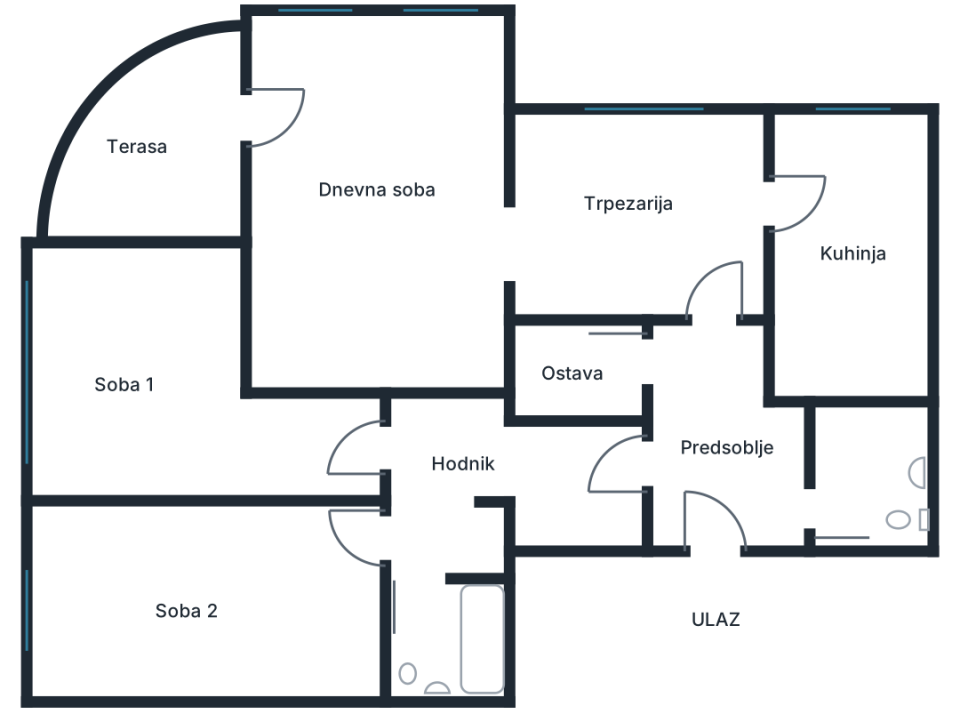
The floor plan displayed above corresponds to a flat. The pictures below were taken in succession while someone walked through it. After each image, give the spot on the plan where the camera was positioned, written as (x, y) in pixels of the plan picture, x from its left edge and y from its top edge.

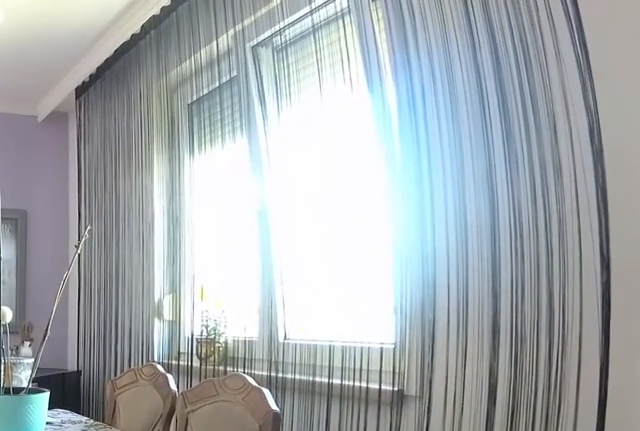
(791, 210)
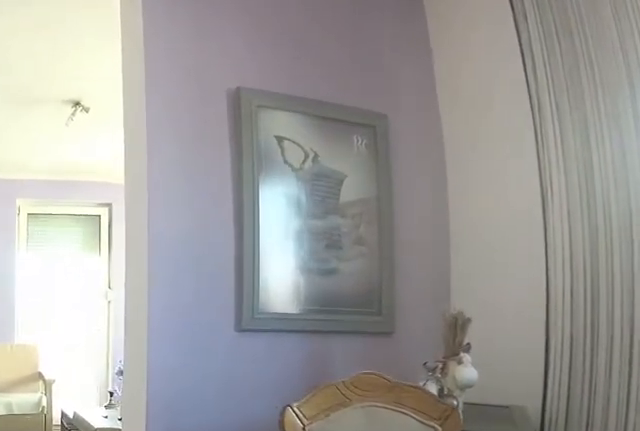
(651, 272)
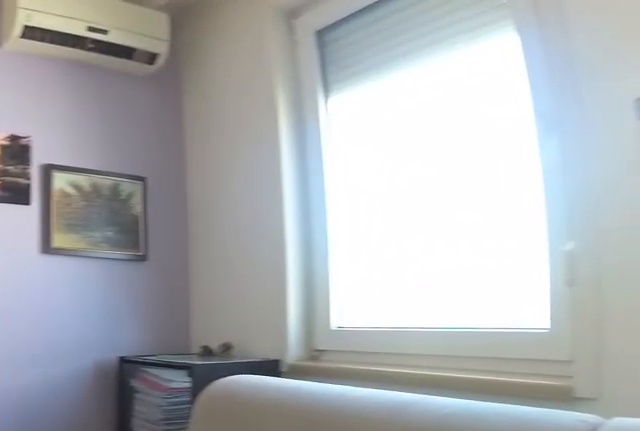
(463, 150)
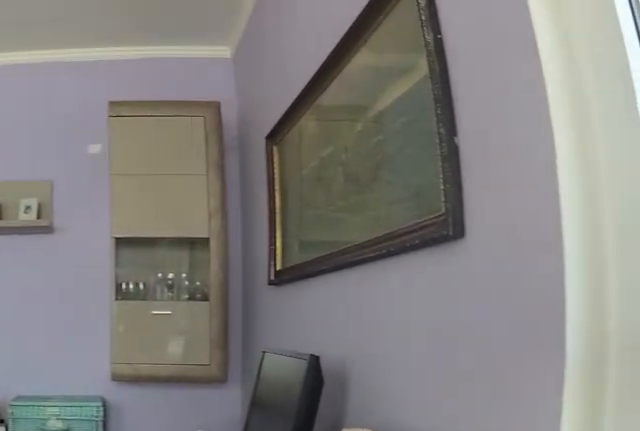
(309, 106)
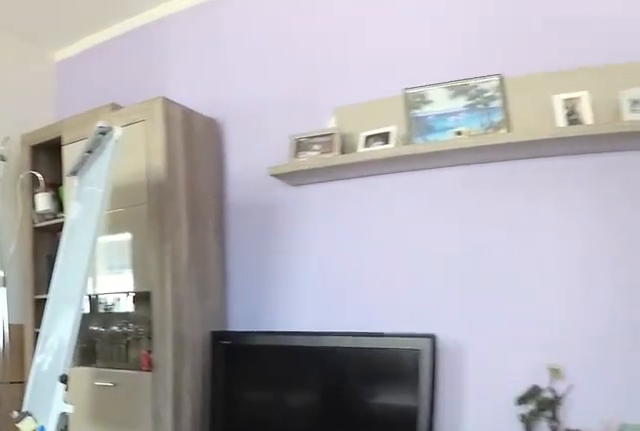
(313, 227)
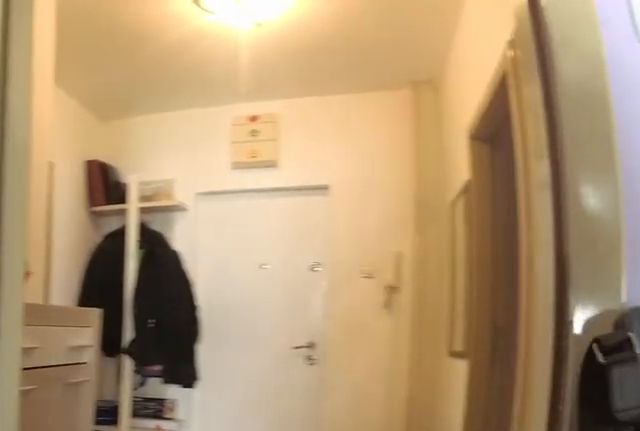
(684, 256)
